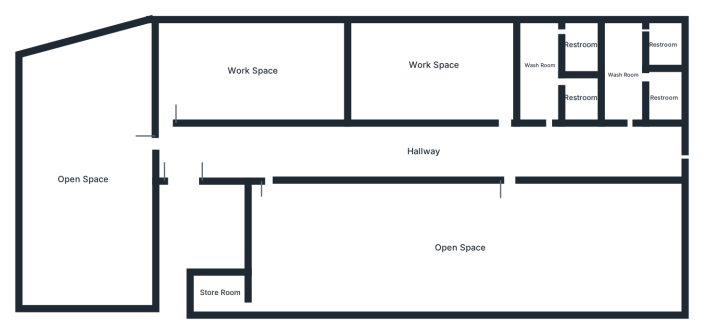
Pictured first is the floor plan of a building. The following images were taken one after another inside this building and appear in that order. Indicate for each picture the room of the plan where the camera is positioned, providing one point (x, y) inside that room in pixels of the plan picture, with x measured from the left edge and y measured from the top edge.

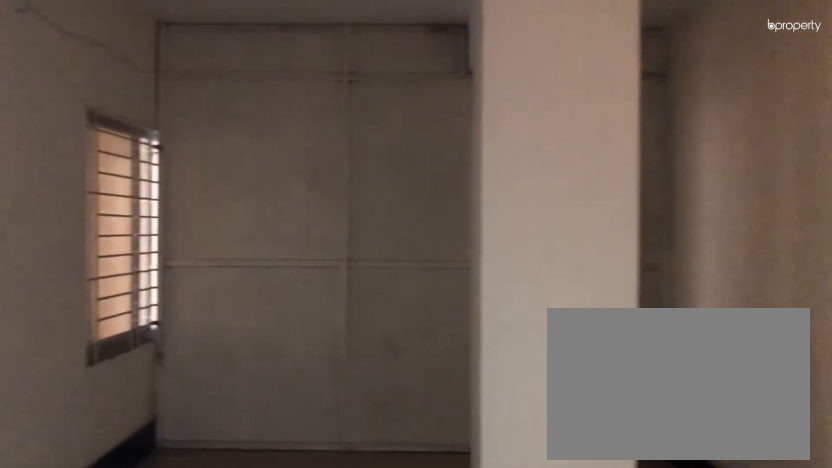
(430, 64)
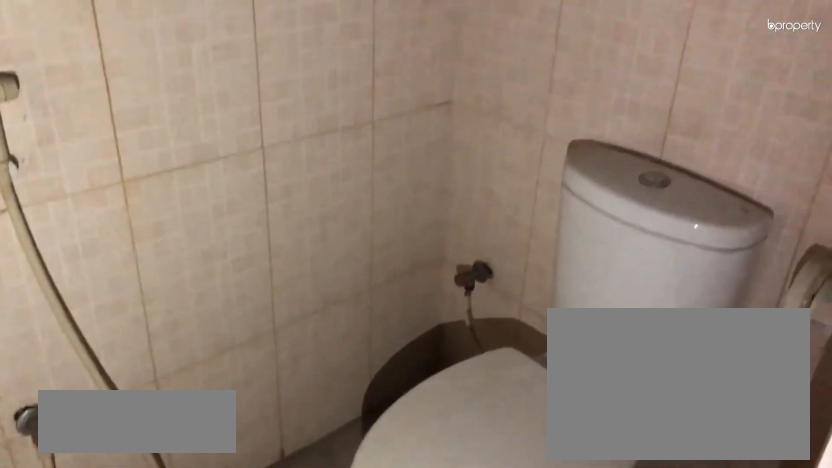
(580, 41)
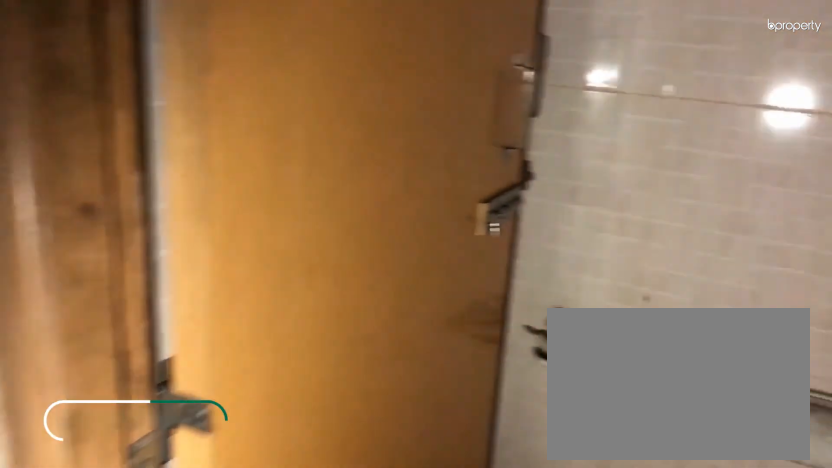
(664, 41)
